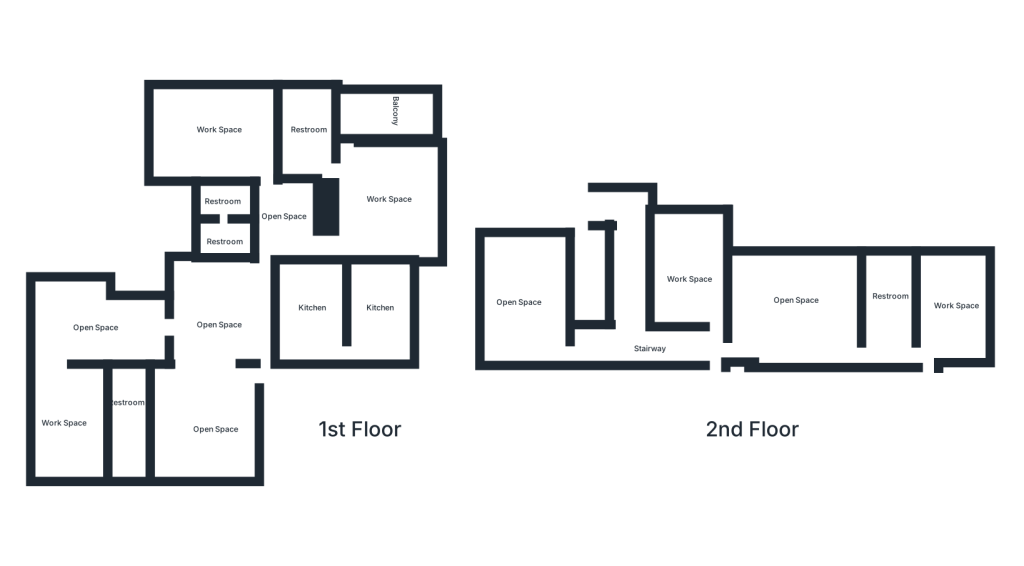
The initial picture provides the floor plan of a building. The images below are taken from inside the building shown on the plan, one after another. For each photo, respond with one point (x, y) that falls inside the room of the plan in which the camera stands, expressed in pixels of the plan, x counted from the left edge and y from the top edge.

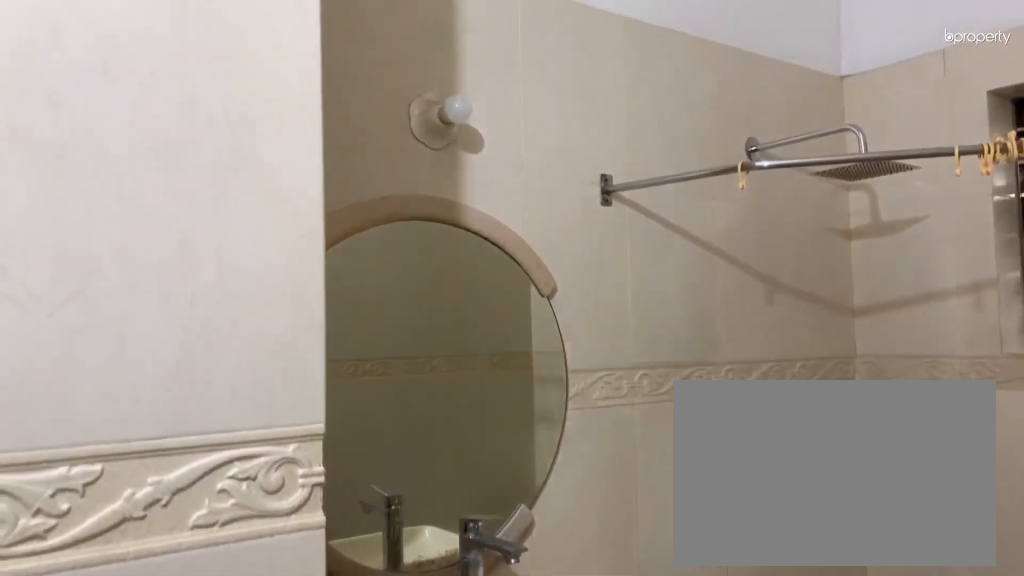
(309, 147)
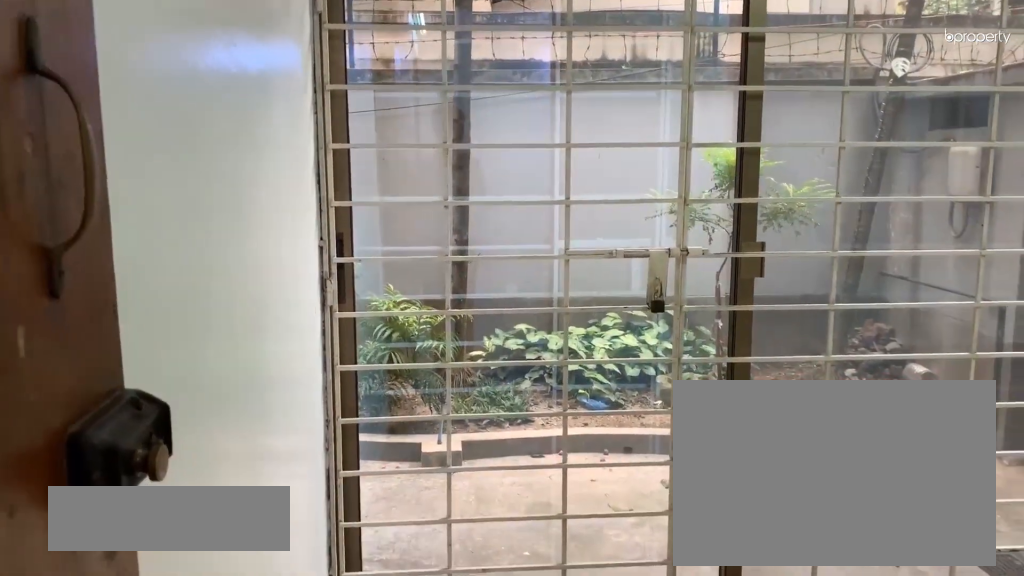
(384, 110)
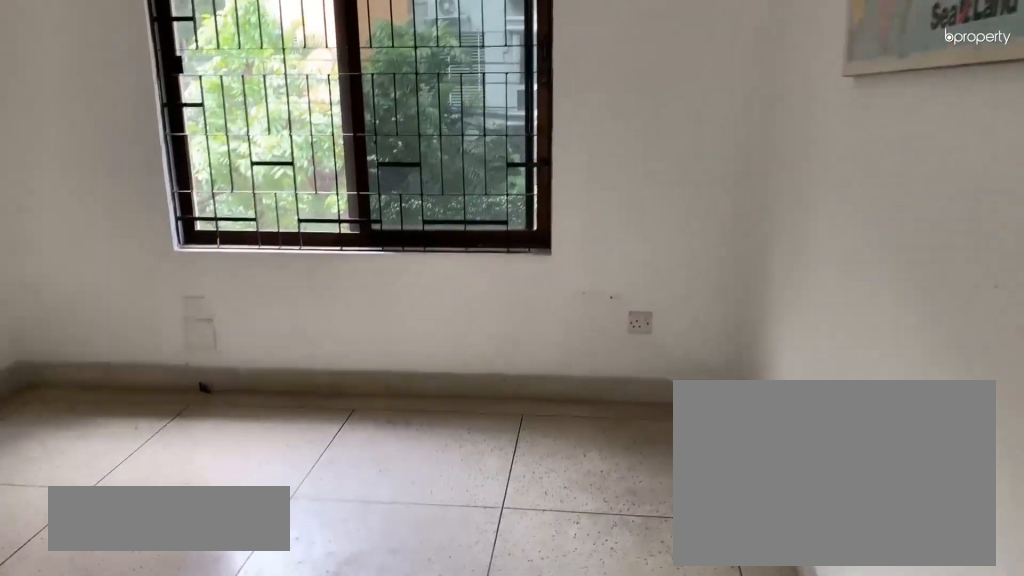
(693, 275)
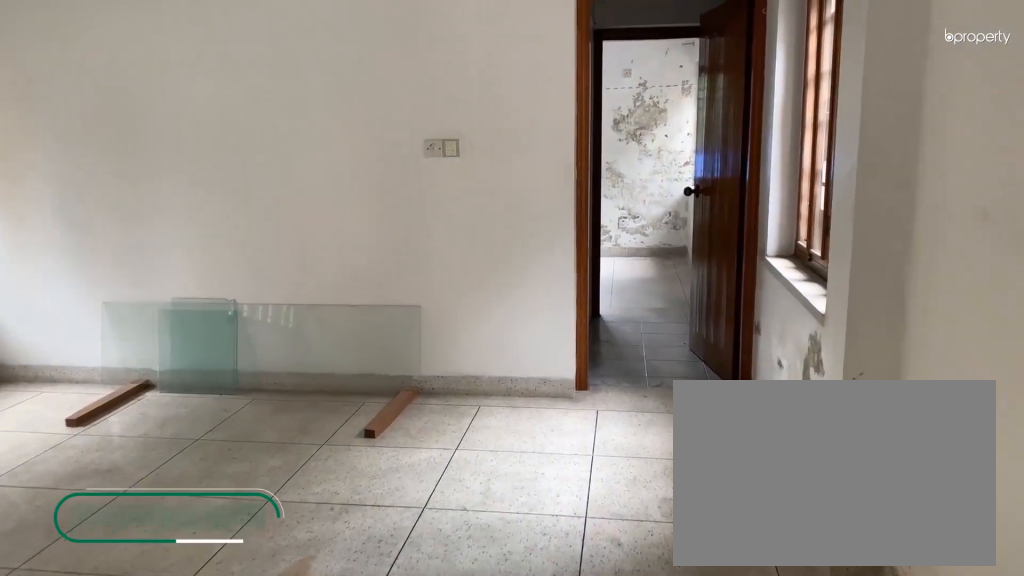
(801, 310)
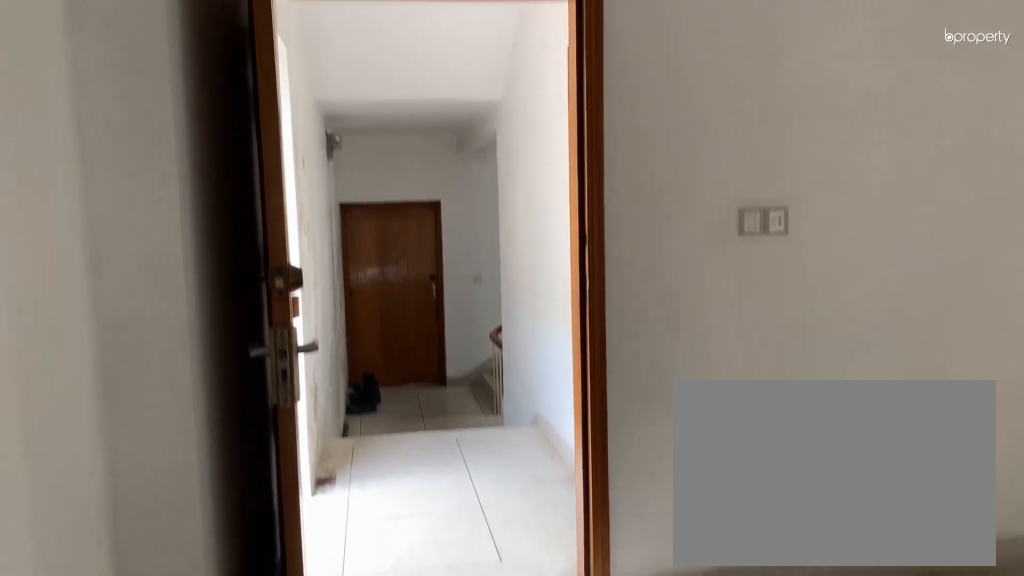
(801, 310)
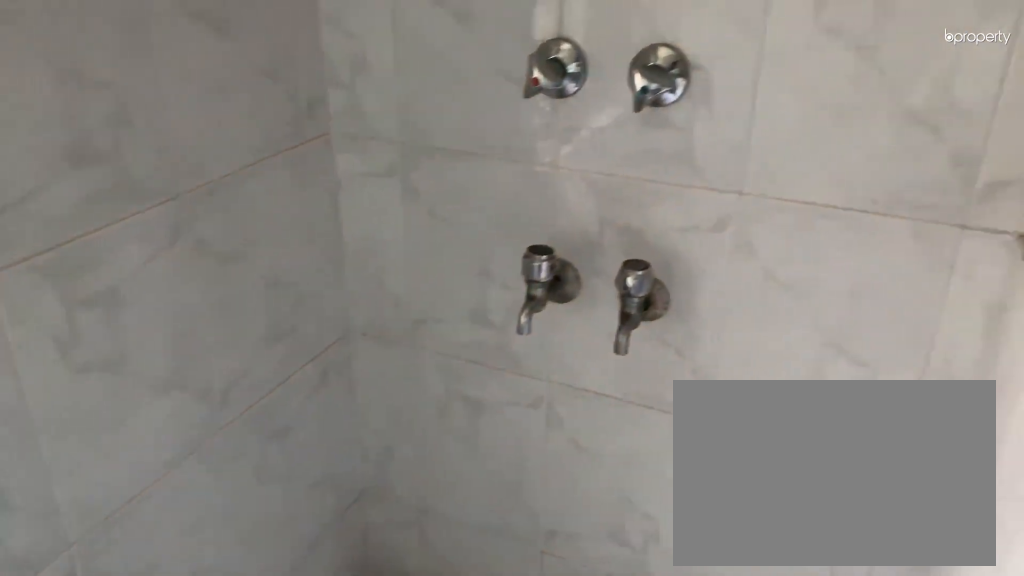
(892, 316)
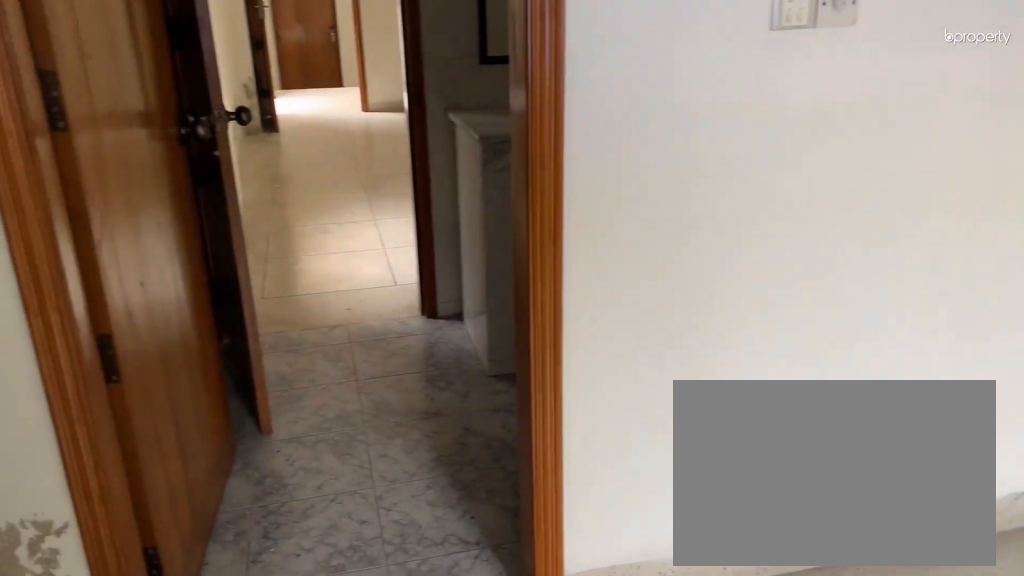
(952, 309)
